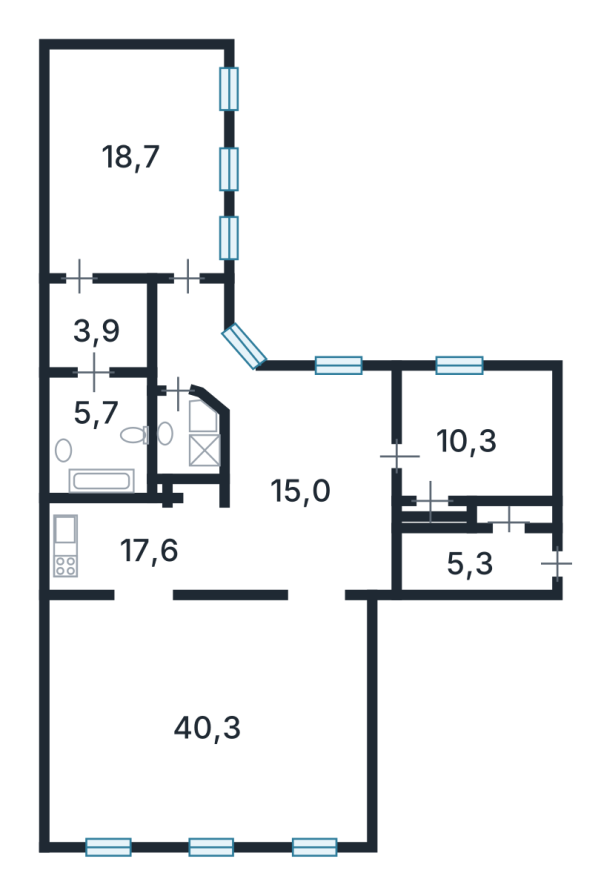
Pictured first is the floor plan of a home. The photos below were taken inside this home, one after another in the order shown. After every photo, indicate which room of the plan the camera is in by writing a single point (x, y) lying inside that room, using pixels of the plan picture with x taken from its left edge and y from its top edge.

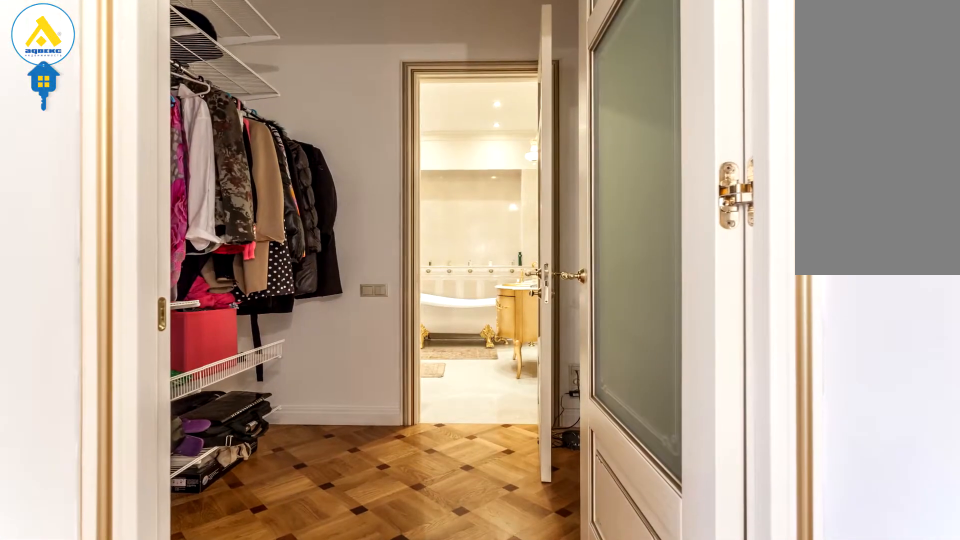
(102, 331)
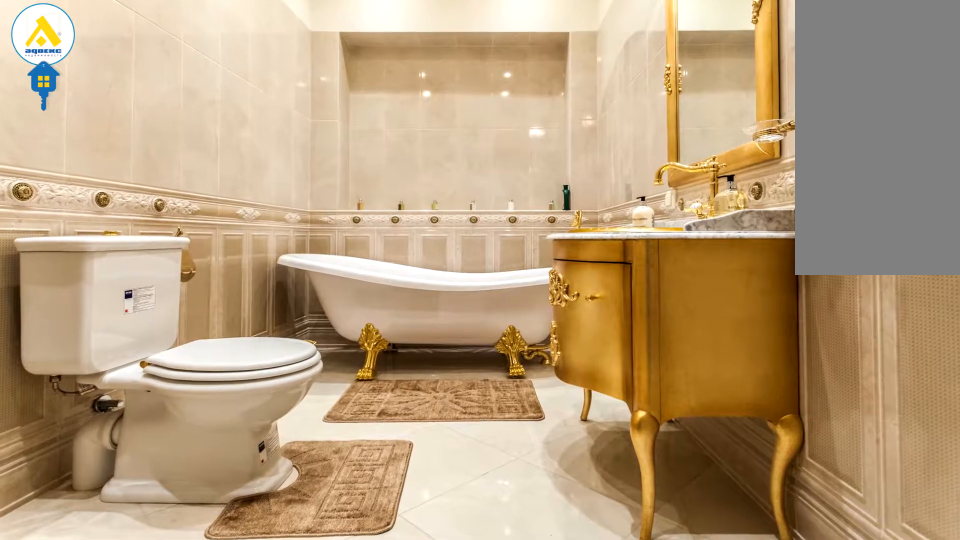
(95, 426)
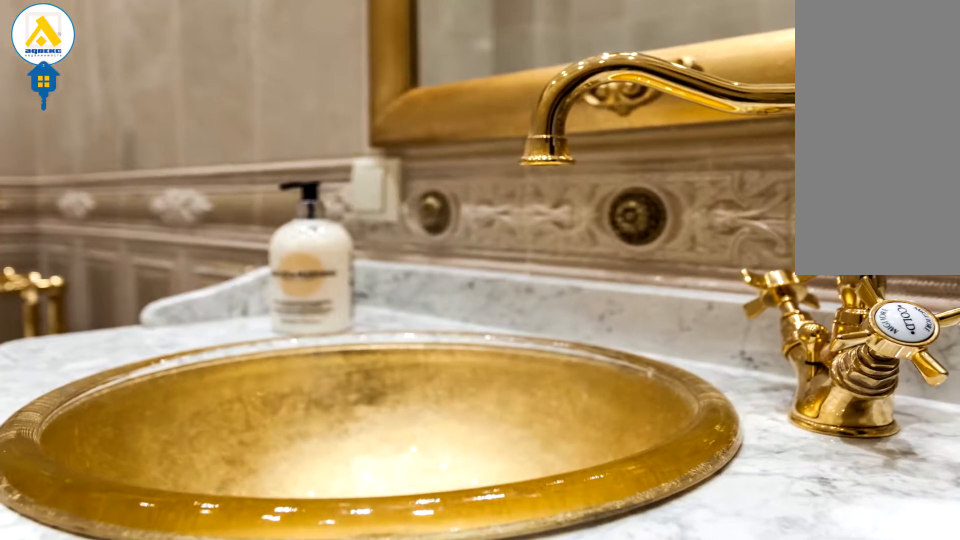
(95, 427)
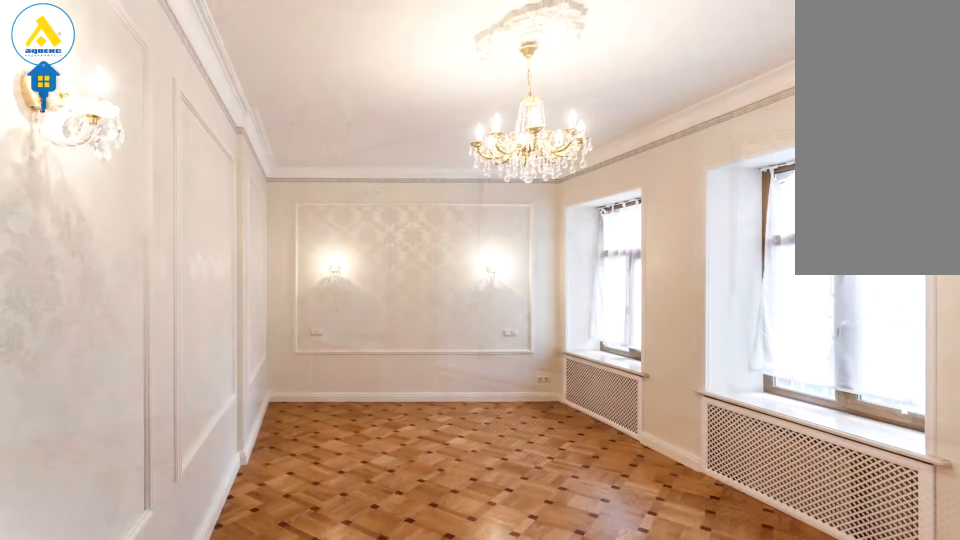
(130, 213)
